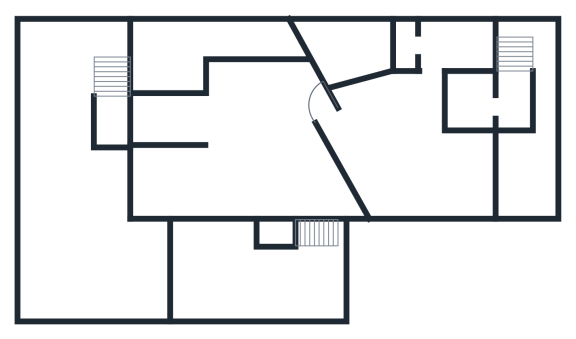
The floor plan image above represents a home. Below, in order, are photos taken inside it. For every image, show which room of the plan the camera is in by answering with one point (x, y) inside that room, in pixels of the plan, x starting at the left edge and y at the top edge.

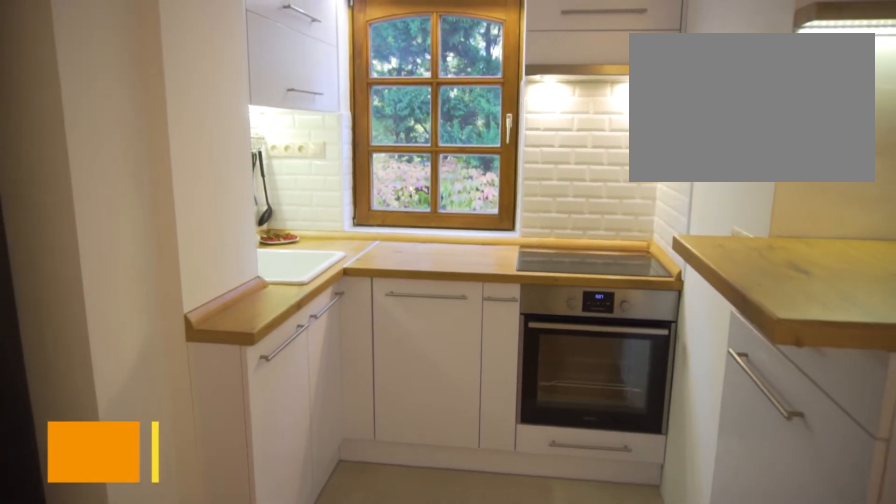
(179, 166)
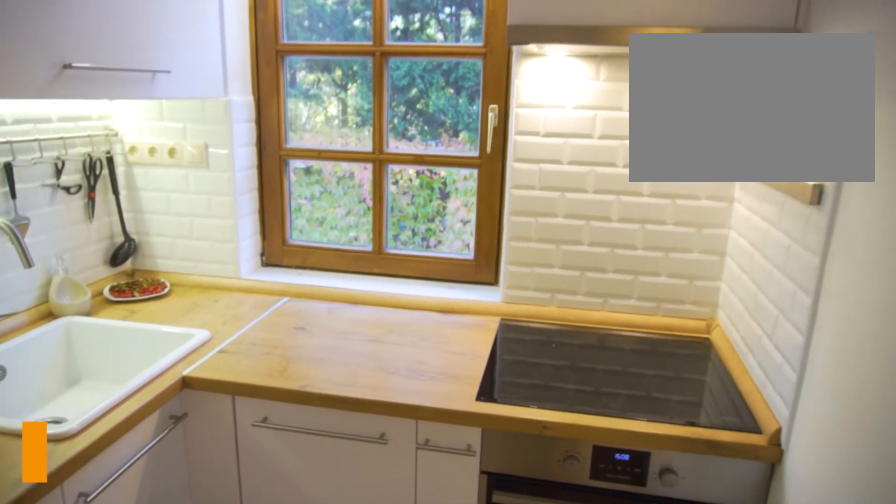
(179, 166)
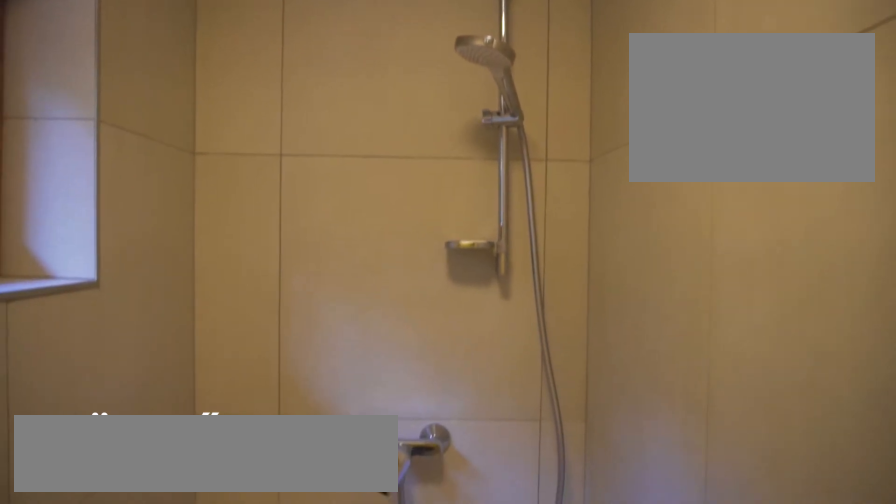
(179, 53)
